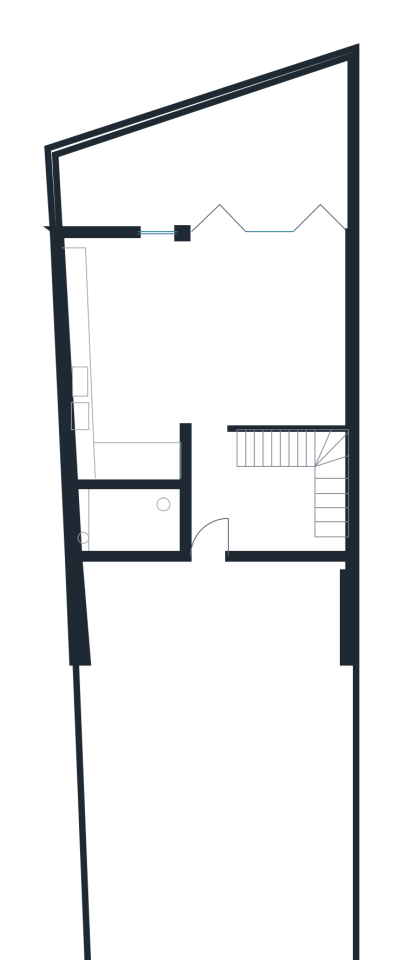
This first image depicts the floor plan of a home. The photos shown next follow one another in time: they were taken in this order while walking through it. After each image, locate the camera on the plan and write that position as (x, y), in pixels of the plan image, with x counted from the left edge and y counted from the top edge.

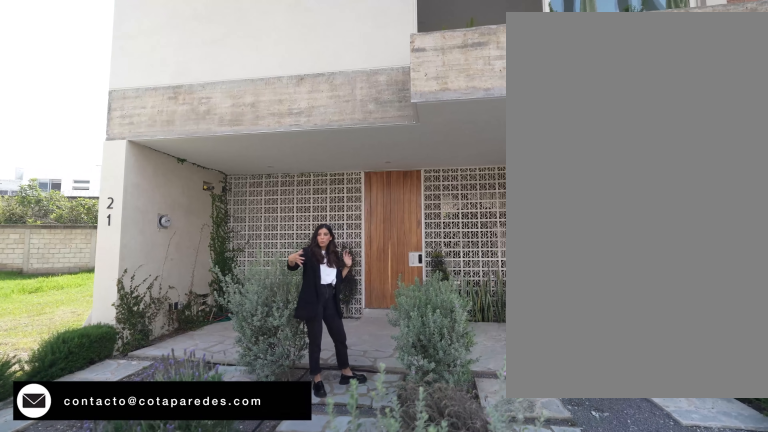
(247, 856)
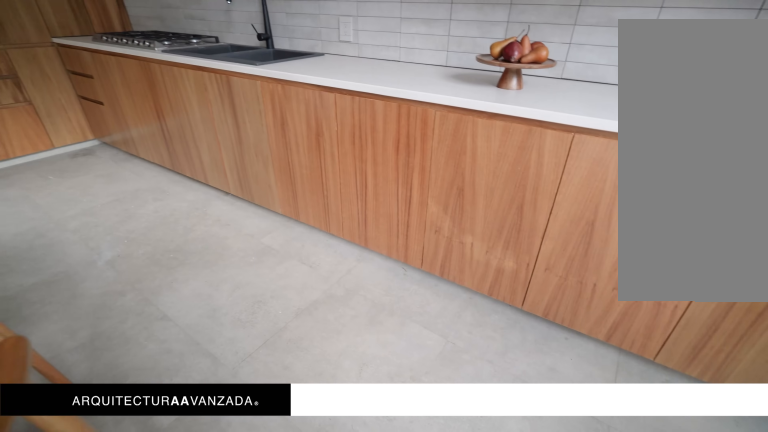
(132, 291)
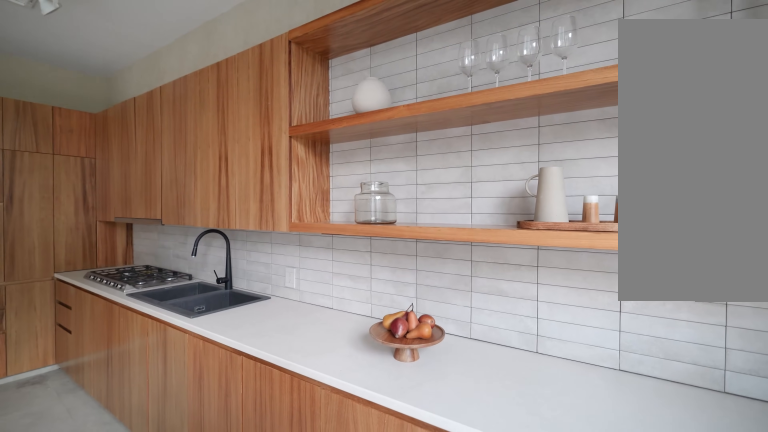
(111, 285)
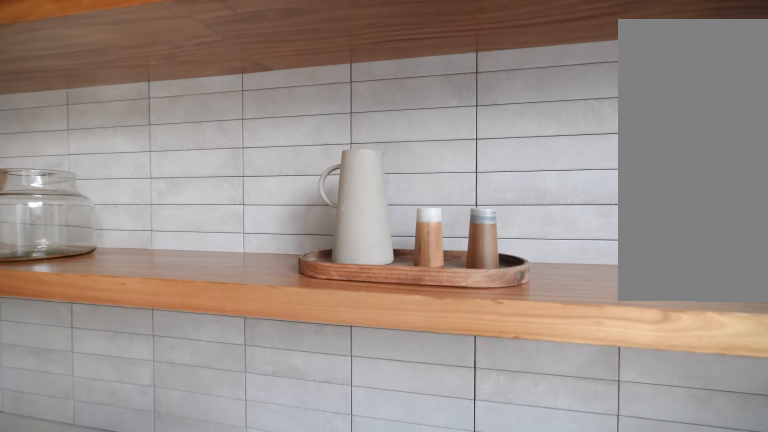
(116, 284)
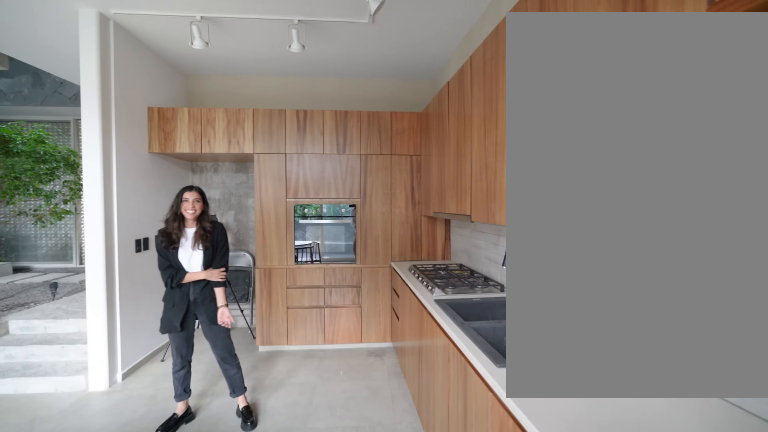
(107, 355)
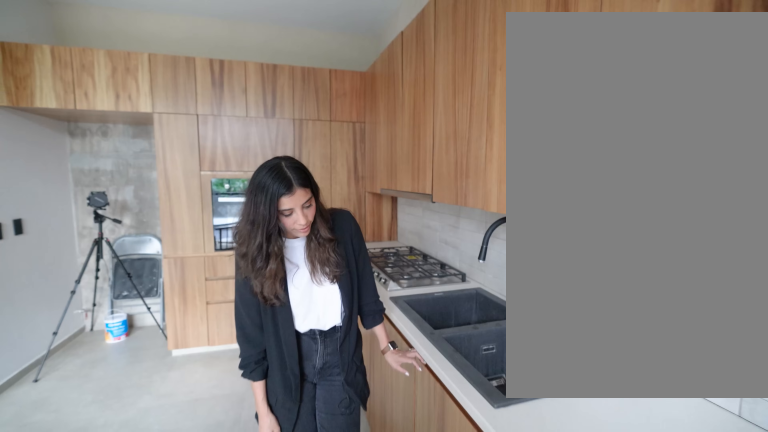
(109, 346)
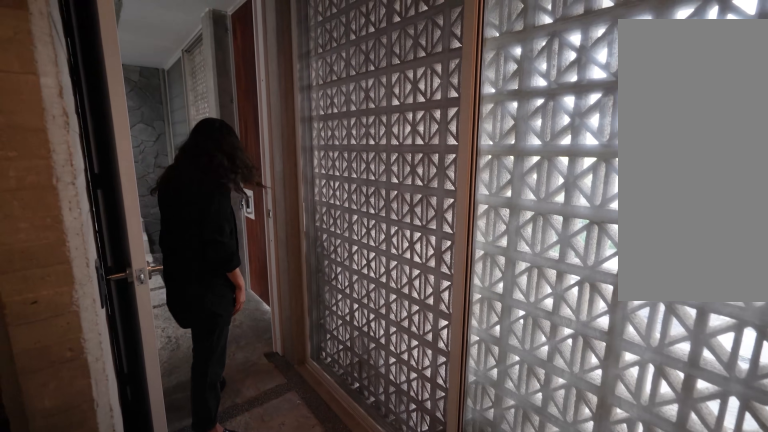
(102, 502)
